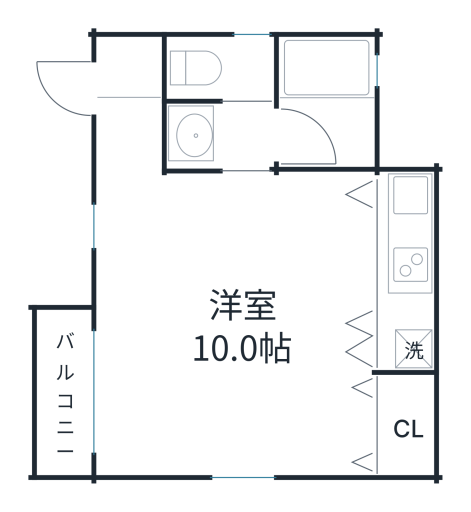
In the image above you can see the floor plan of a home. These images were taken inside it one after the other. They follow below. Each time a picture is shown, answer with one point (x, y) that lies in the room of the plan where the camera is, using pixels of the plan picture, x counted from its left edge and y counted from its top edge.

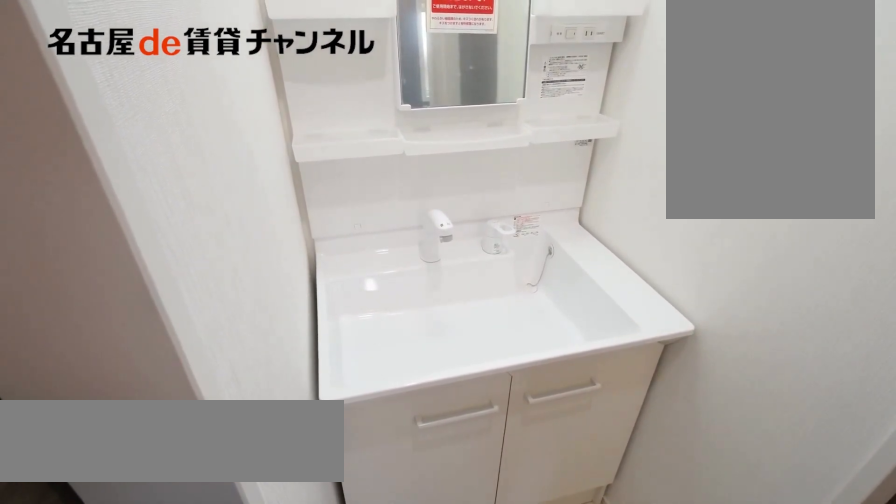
(219, 138)
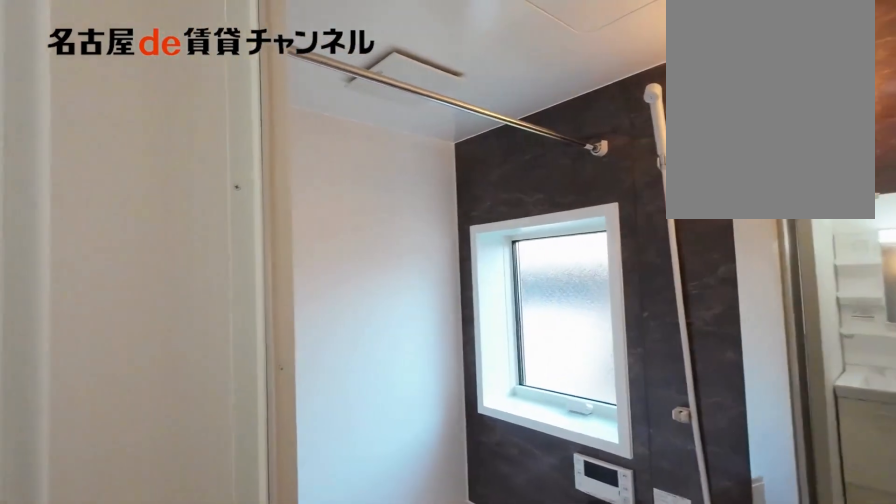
(326, 101)
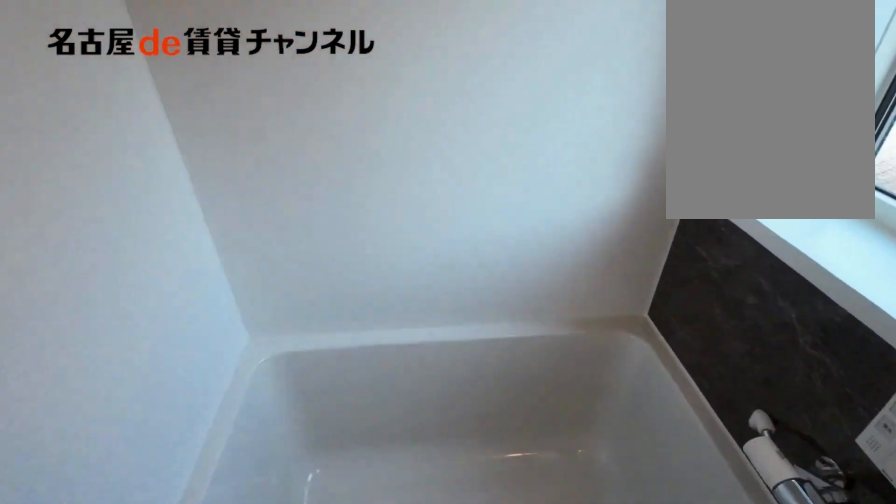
(326, 101)
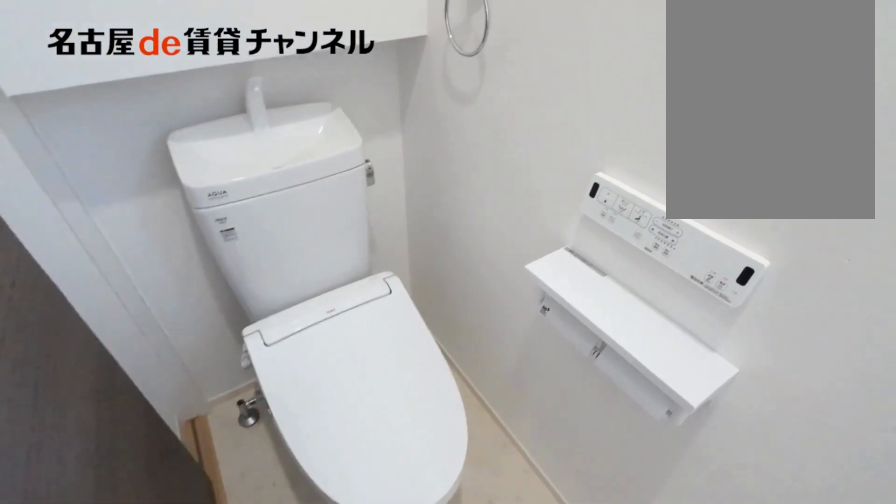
(219, 68)
